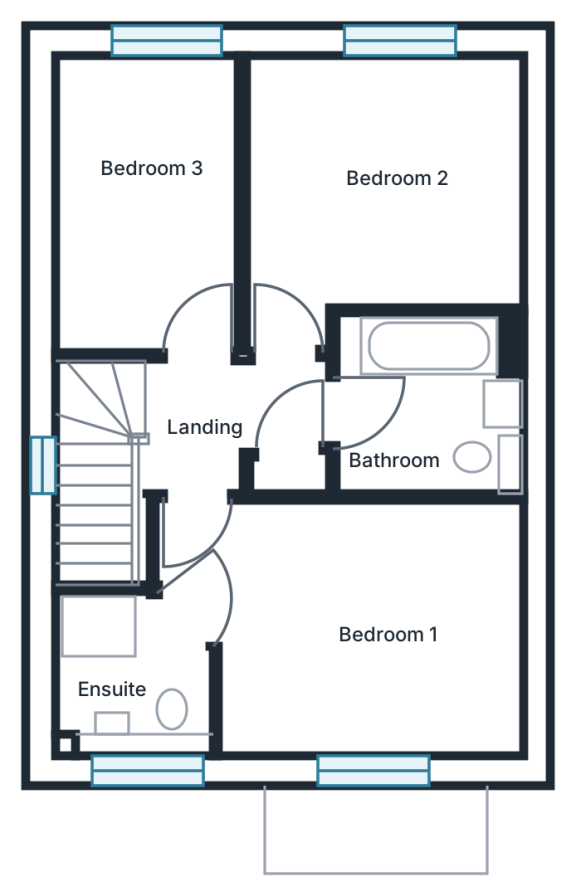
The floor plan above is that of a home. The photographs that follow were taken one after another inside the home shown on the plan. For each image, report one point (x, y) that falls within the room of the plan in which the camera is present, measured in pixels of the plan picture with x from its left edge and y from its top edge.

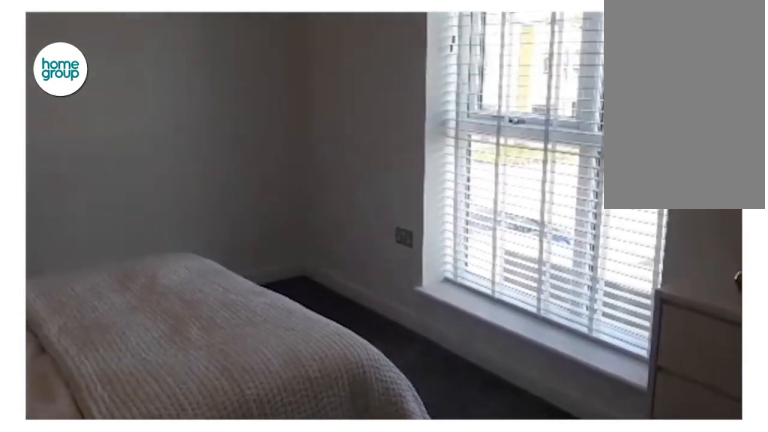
(348, 633)
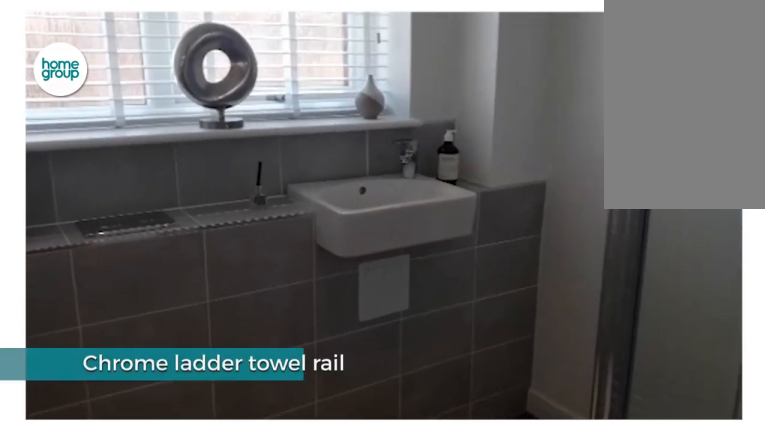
(133, 677)
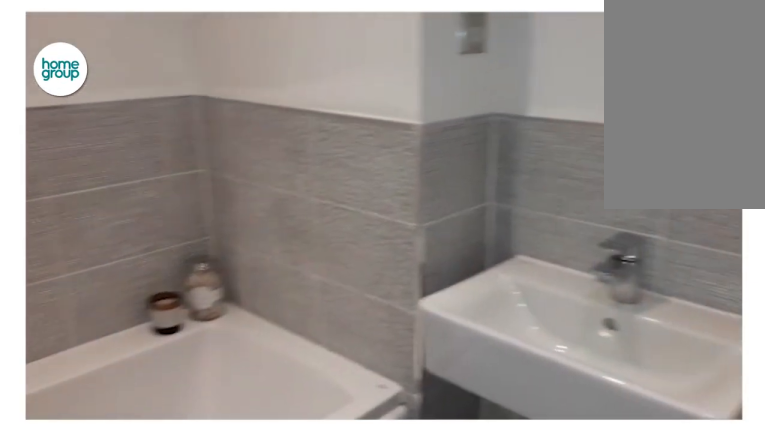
(423, 408)
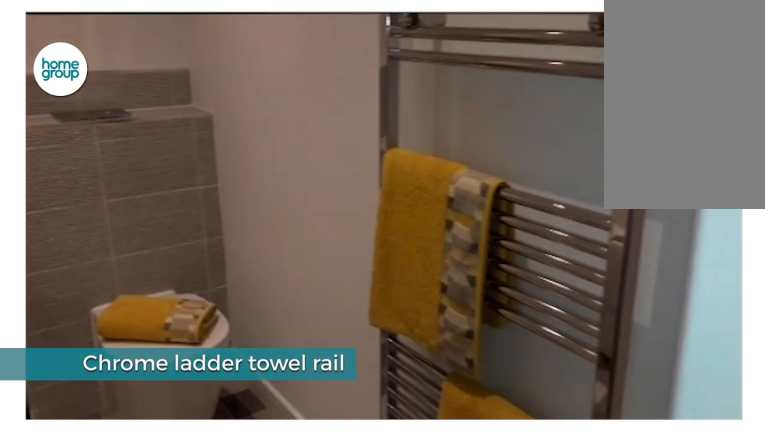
(423, 408)
